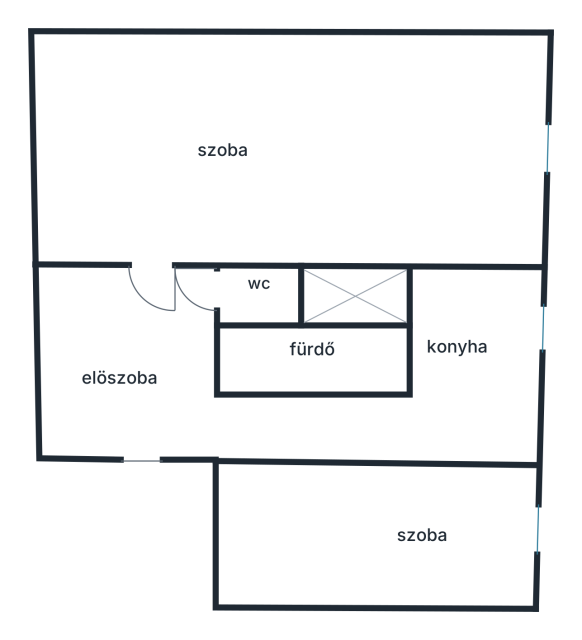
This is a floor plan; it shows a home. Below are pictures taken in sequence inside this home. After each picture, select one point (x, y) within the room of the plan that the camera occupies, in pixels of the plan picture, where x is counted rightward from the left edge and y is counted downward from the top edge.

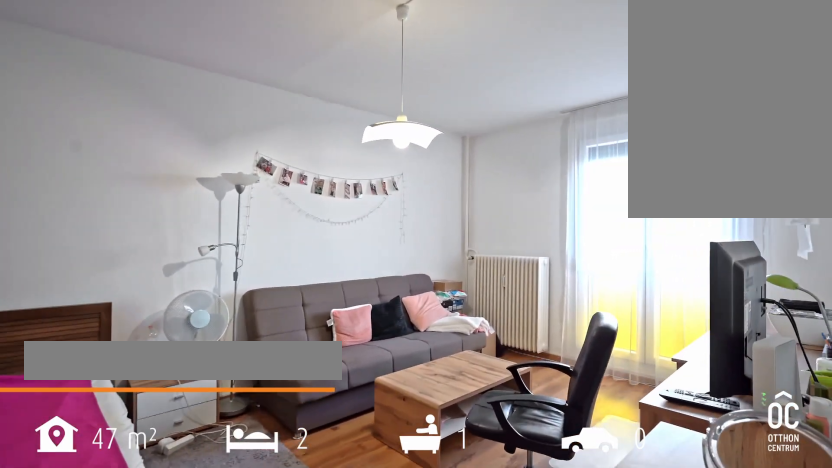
(293, 147)
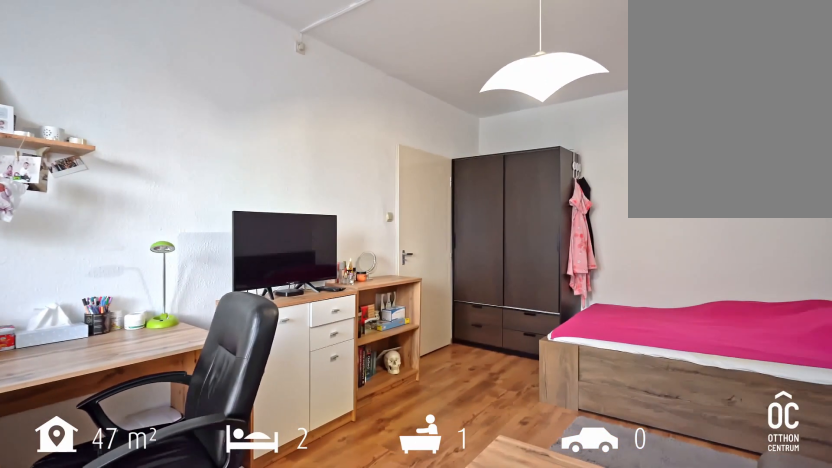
(293, 147)
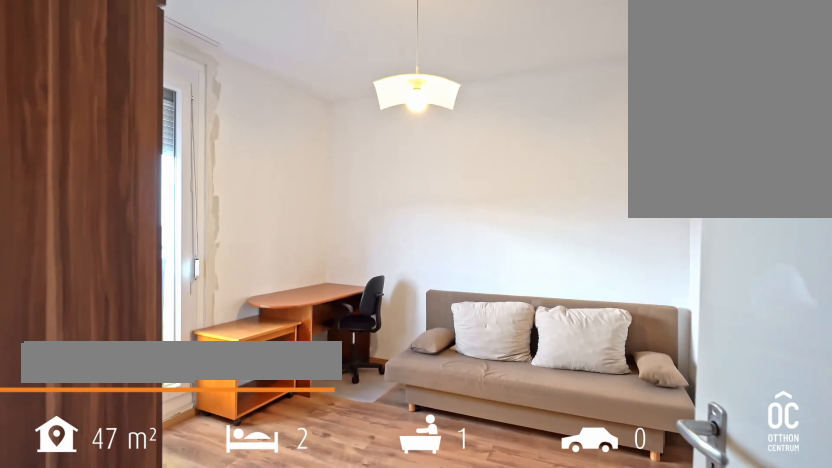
(398, 532)
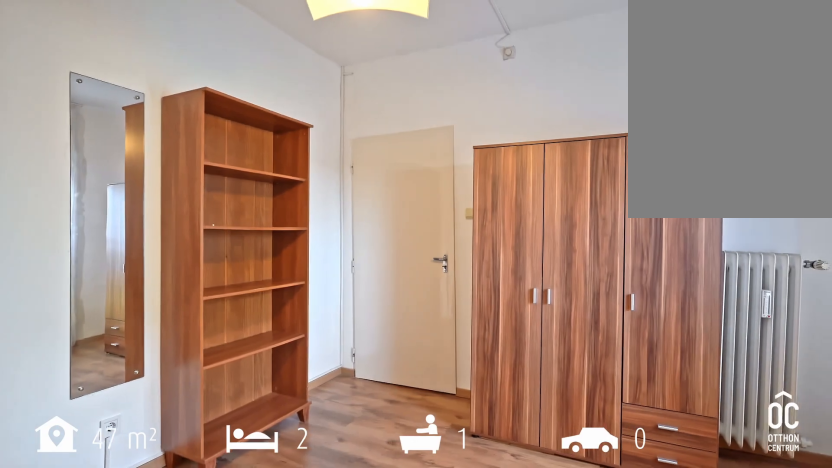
(398, 532)
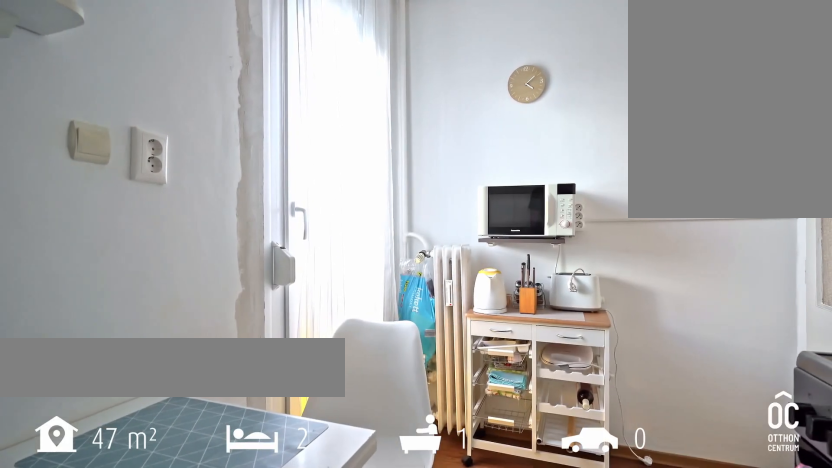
(468, 360)
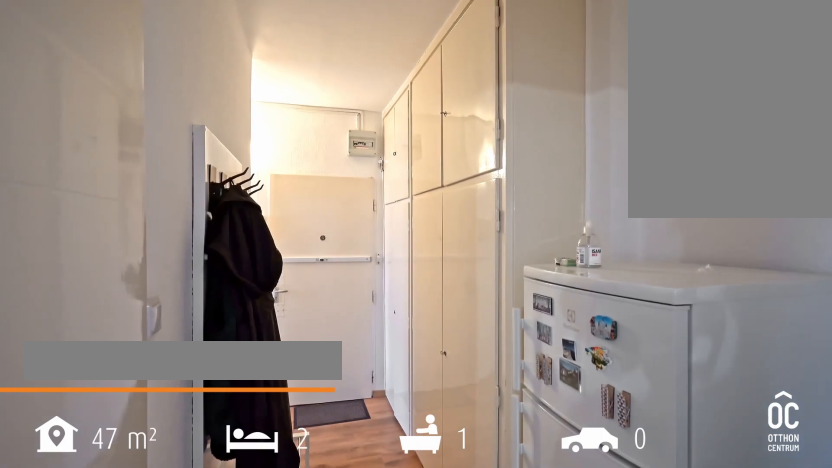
(188, 419)
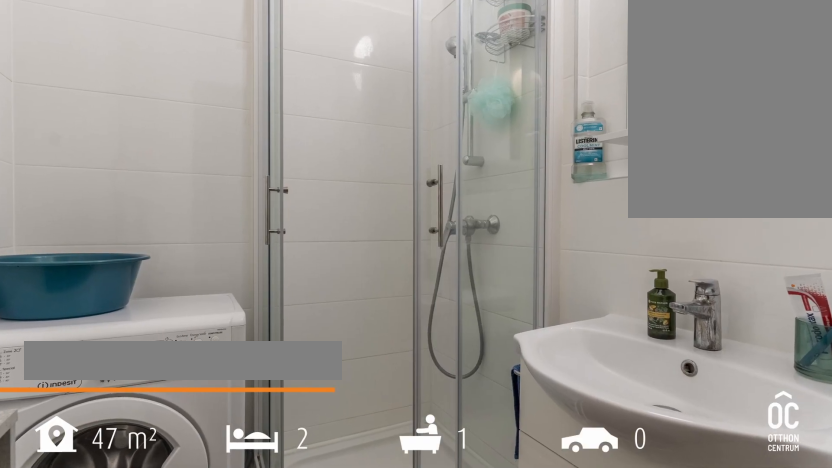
(317, 362)
